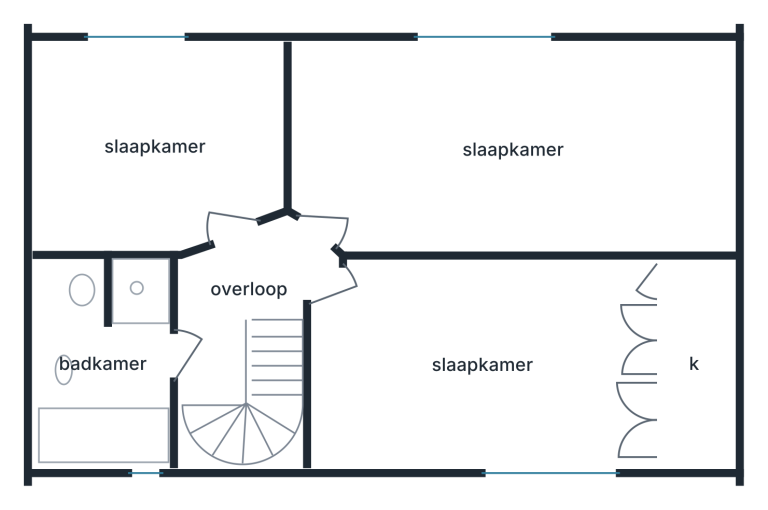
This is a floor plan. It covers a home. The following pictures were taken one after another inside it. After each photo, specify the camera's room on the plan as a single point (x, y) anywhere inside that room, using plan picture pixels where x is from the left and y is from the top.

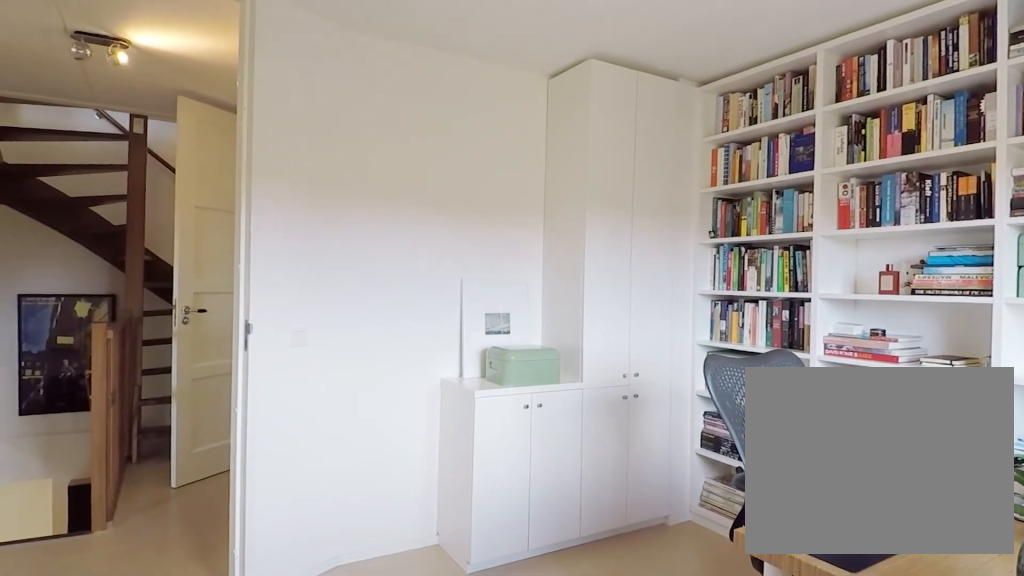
(159, 151)
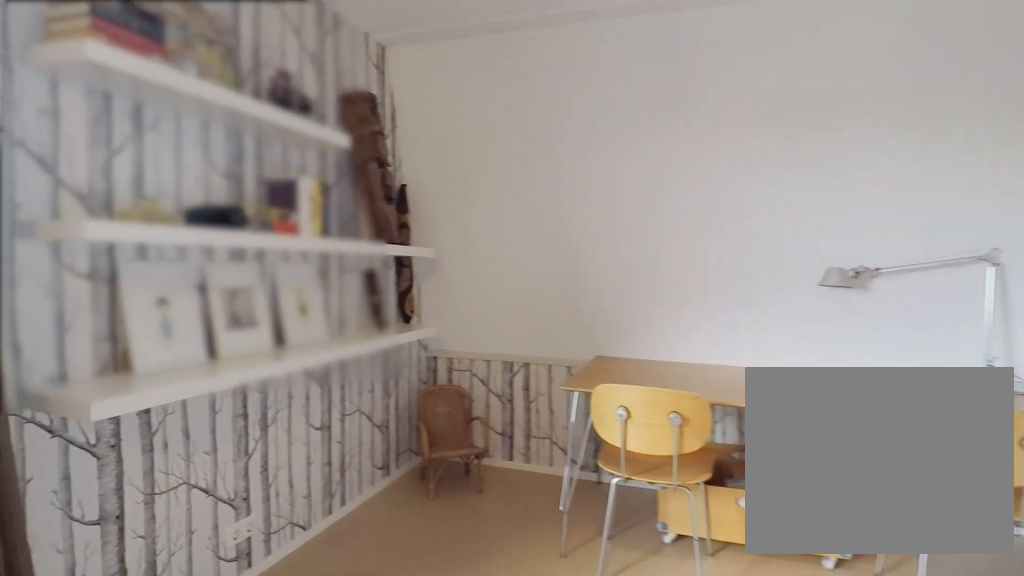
(503, 146)
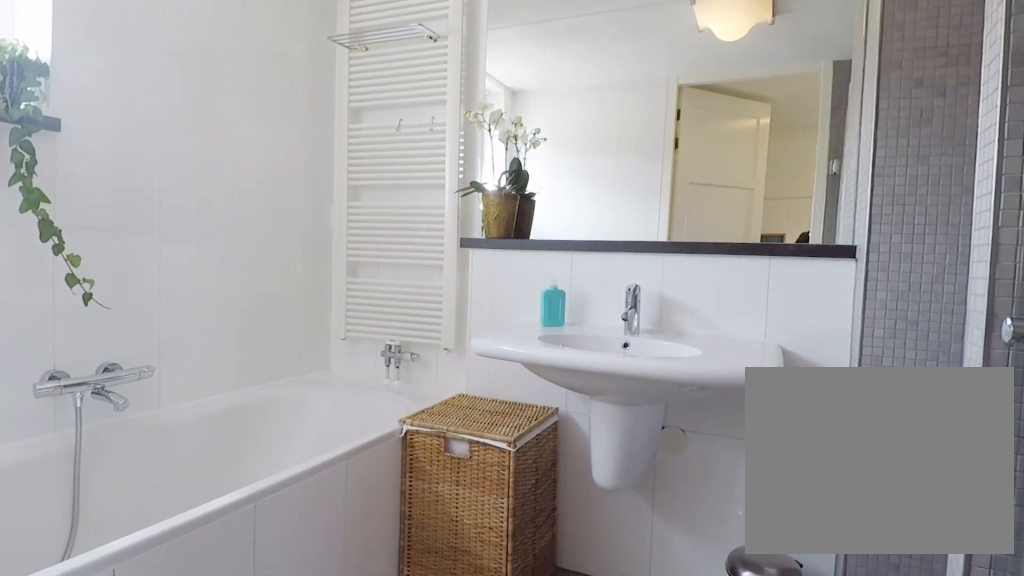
(108, 346)
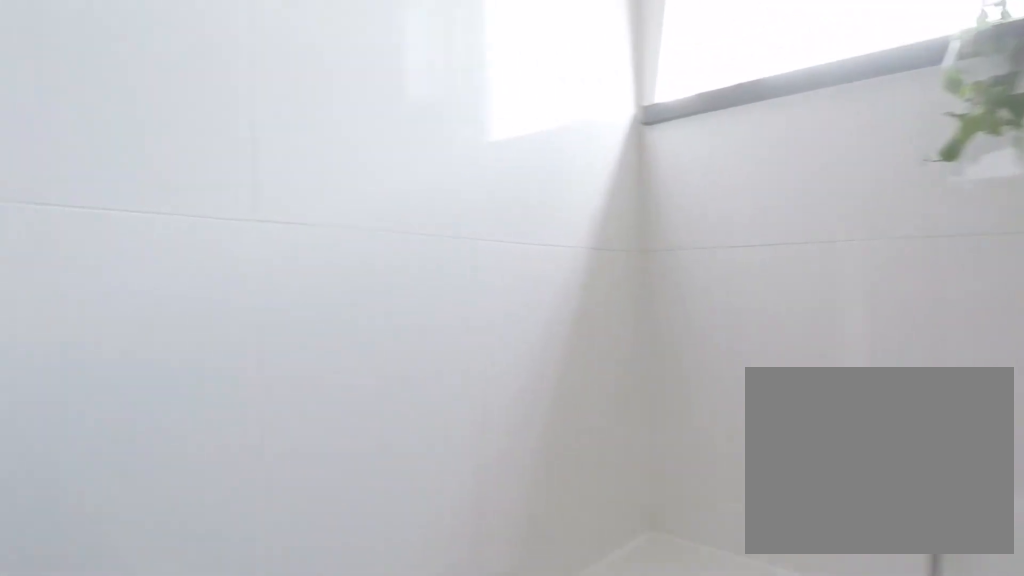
(108, 346)
